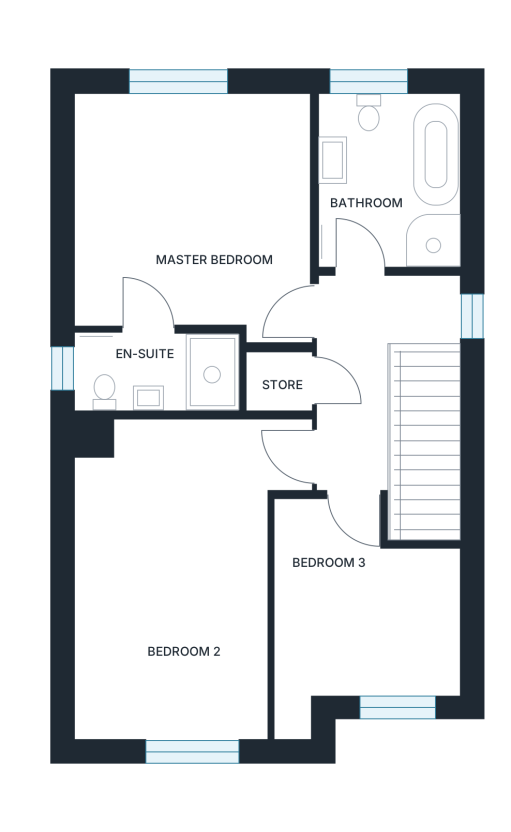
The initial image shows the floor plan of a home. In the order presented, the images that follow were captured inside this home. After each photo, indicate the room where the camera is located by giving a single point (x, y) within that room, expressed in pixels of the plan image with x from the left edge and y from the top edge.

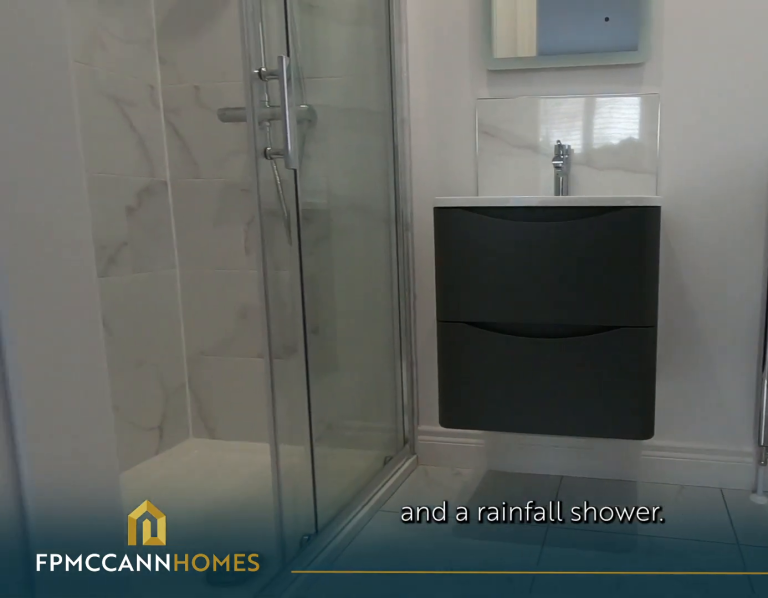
(142, 372)
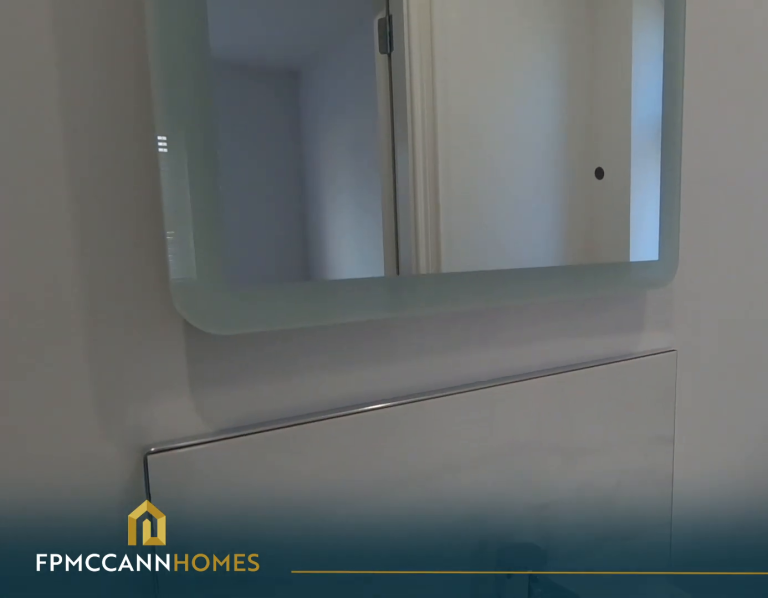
(142, 372)
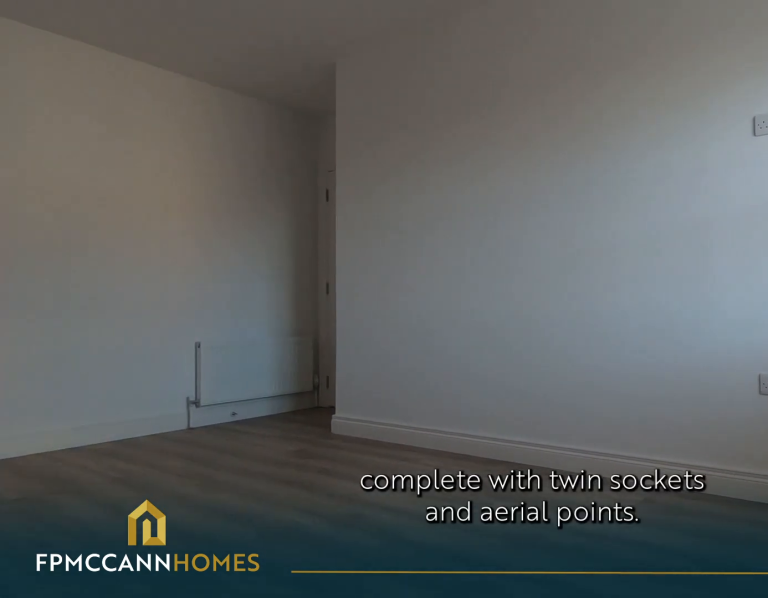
(182, 590)
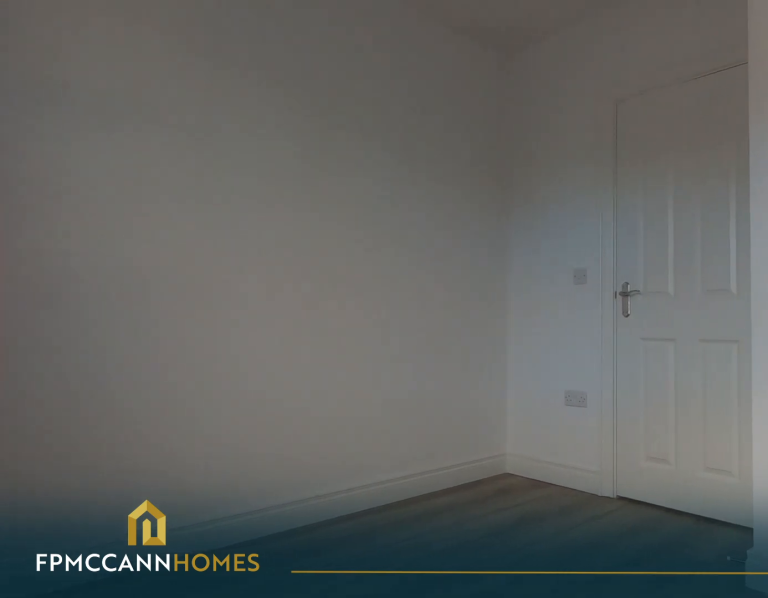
(366, 621)
